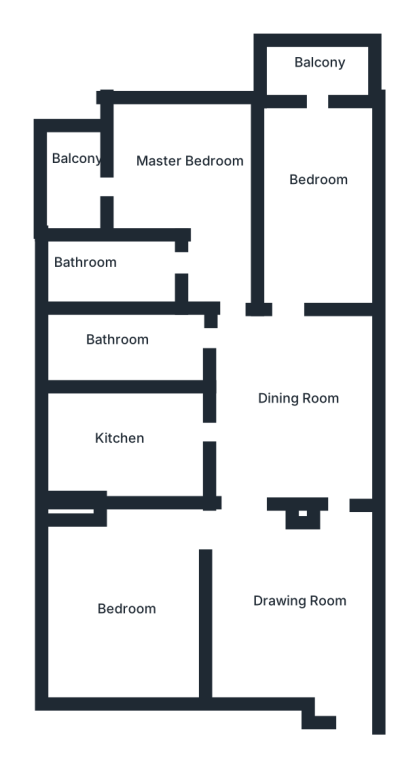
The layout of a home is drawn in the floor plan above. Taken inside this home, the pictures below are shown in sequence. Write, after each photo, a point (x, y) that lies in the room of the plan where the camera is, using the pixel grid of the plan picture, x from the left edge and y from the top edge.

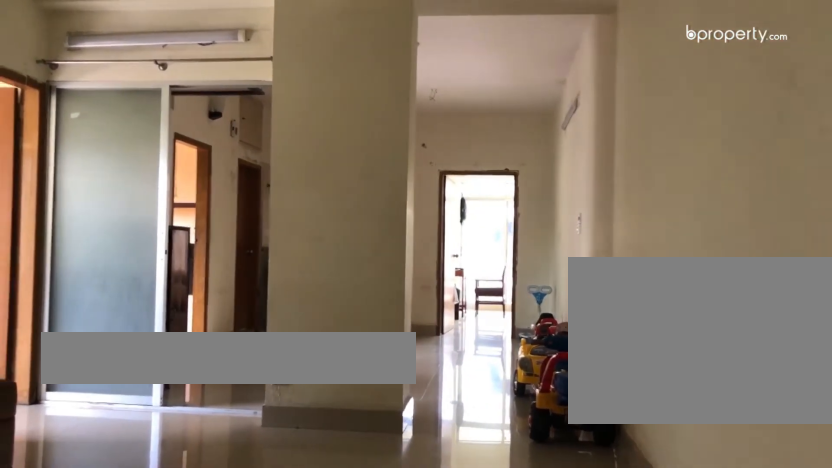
(309, 613)
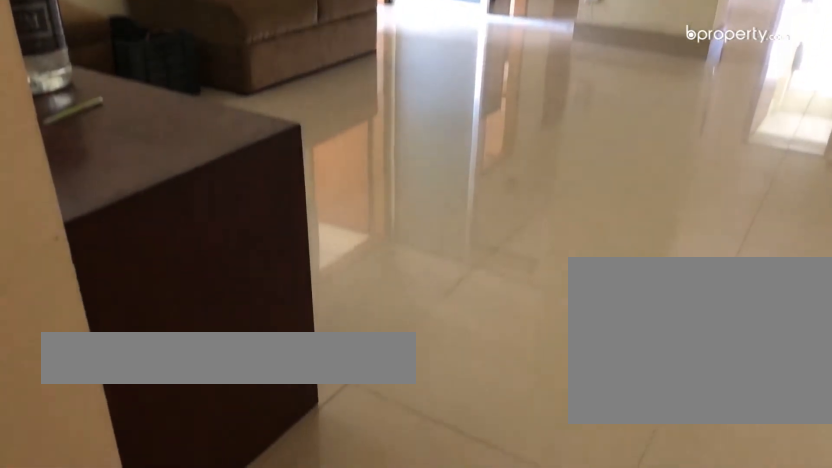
(338, 573)
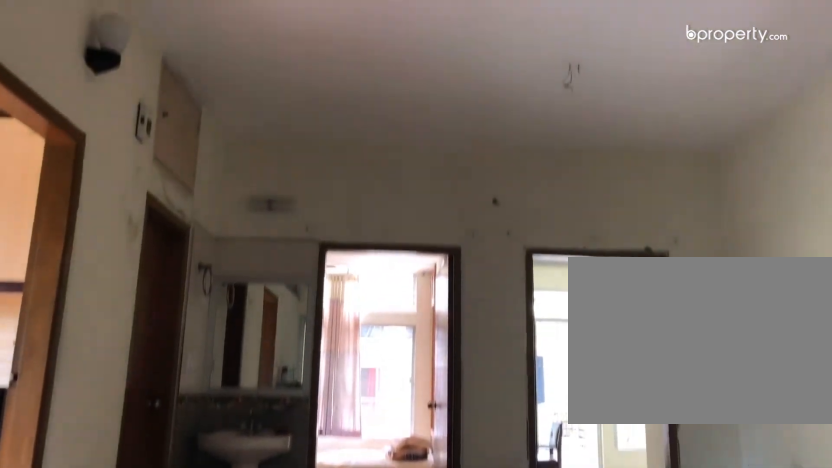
(273, 421)
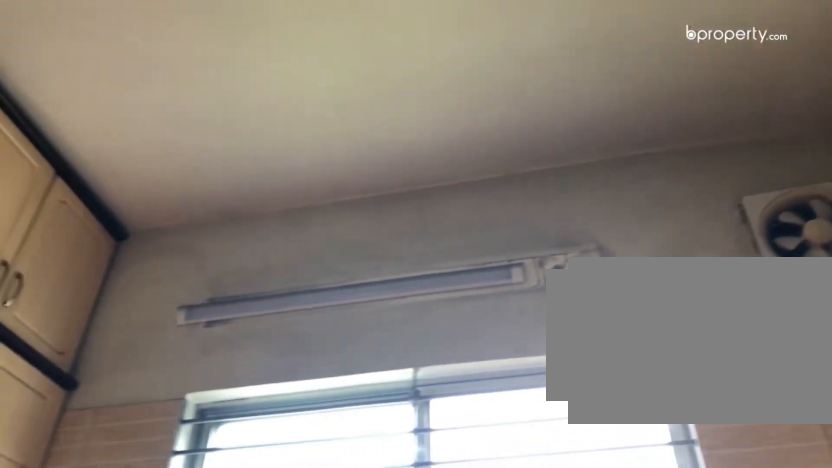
(139, 439)
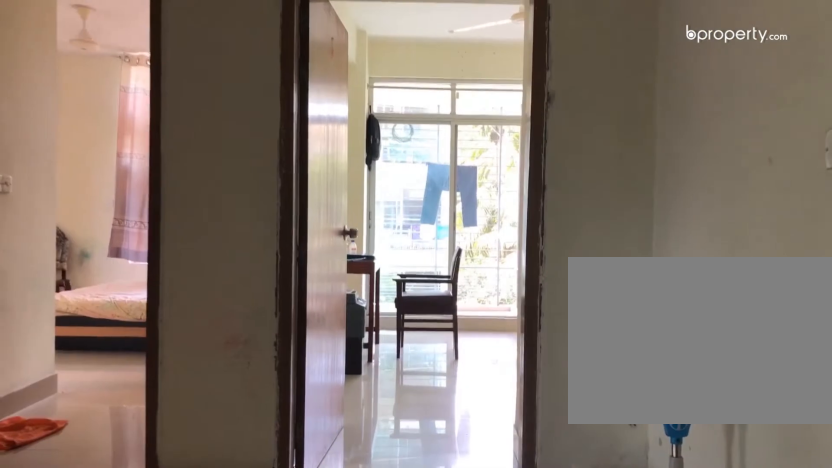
(286, 347)
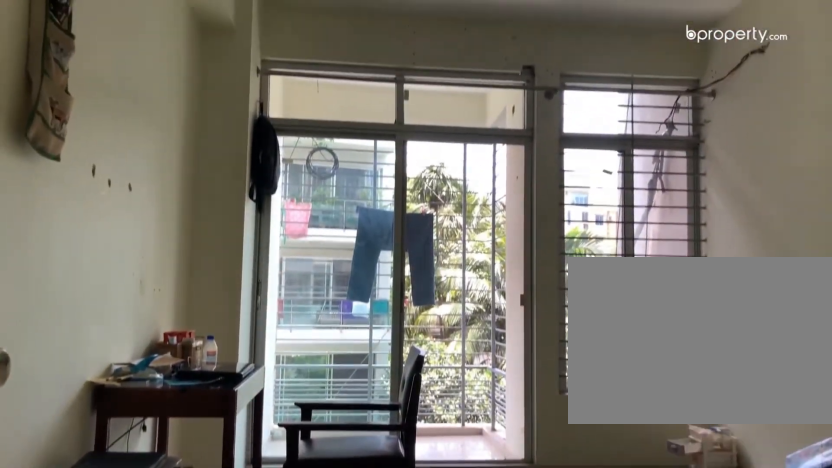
(310, 214)
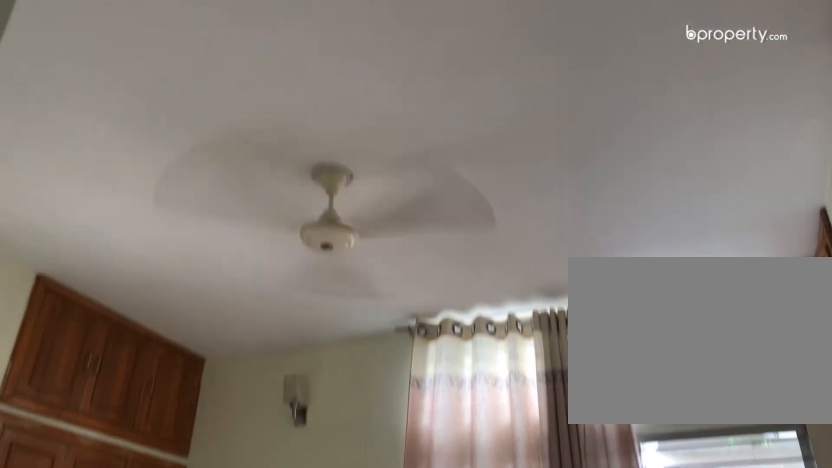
(206, 185)
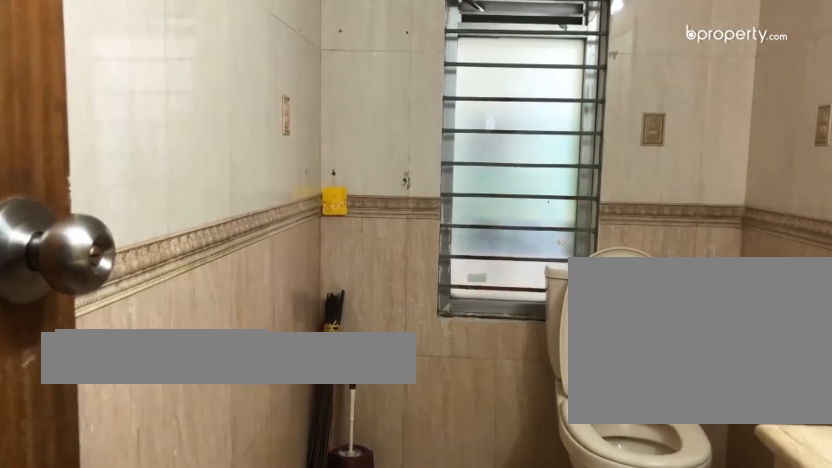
(117, 271)
